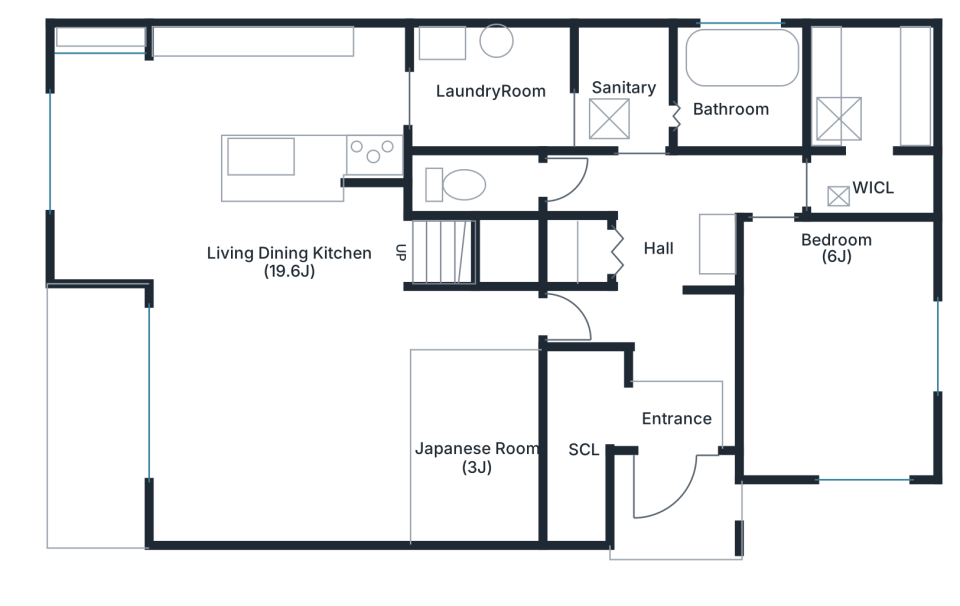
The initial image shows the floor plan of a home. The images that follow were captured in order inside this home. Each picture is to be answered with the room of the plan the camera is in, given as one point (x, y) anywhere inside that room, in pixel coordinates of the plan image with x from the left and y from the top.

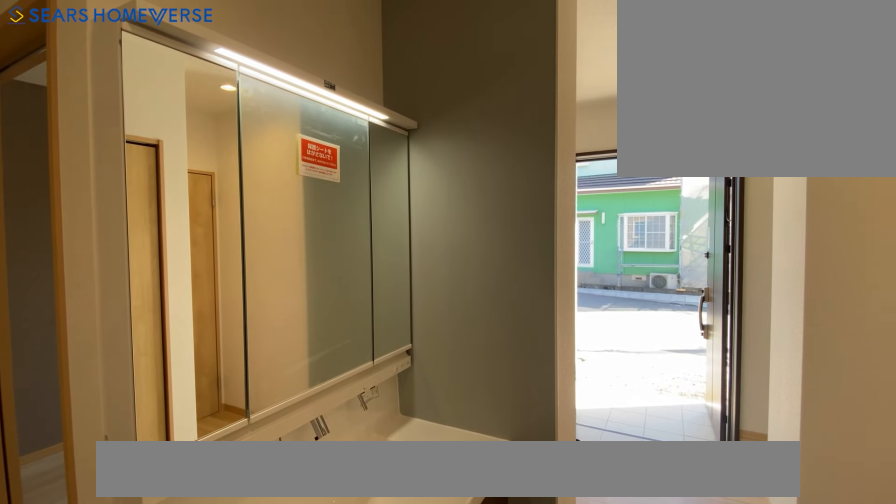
(657, 256)
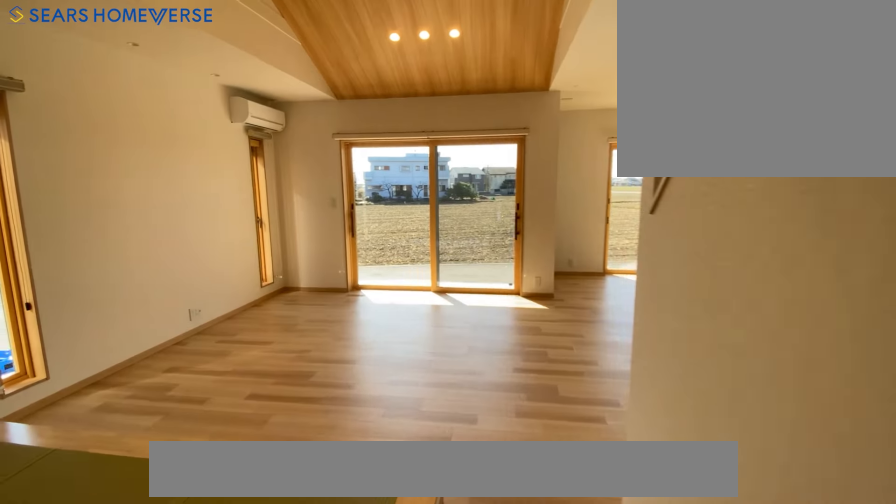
(260, 402)
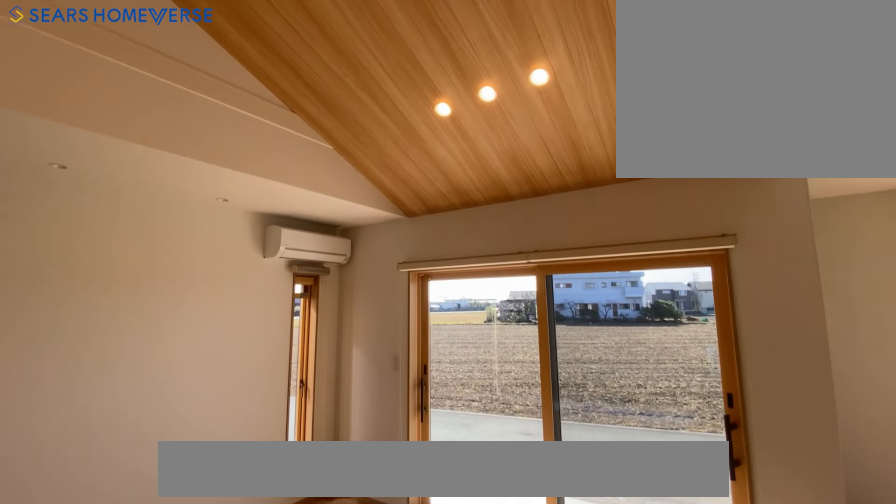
(260, 402)
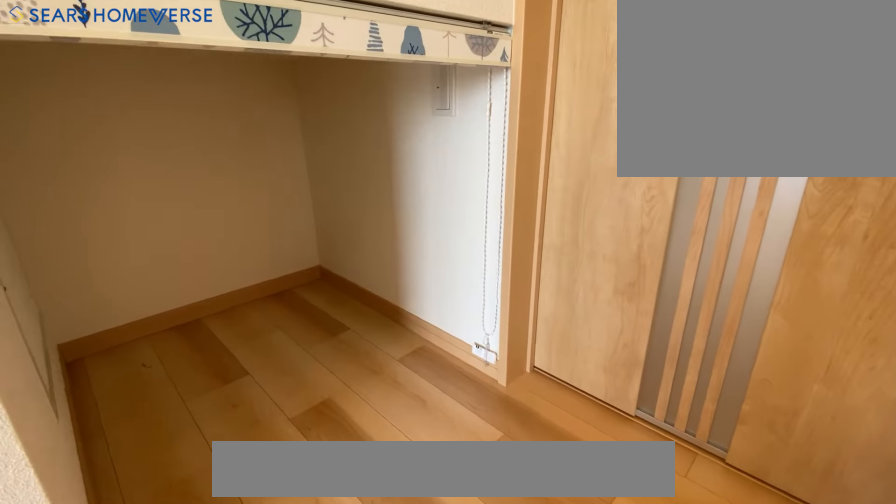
(499, 254)
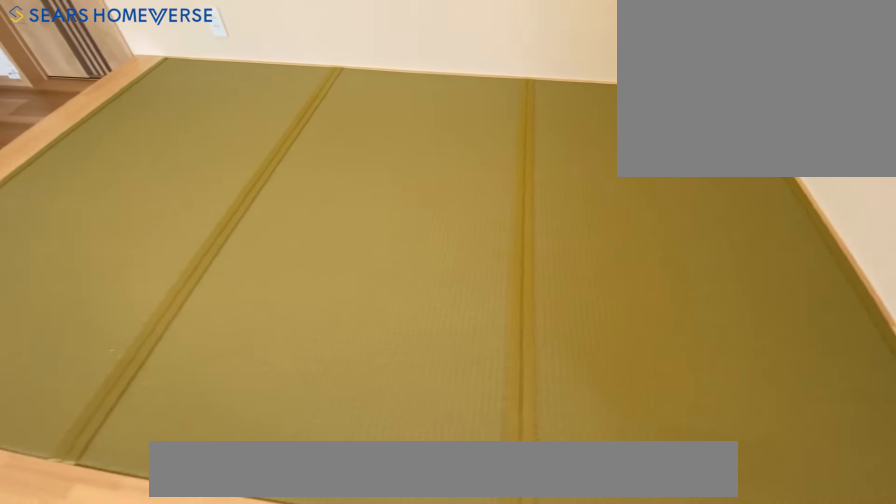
(479, 449)
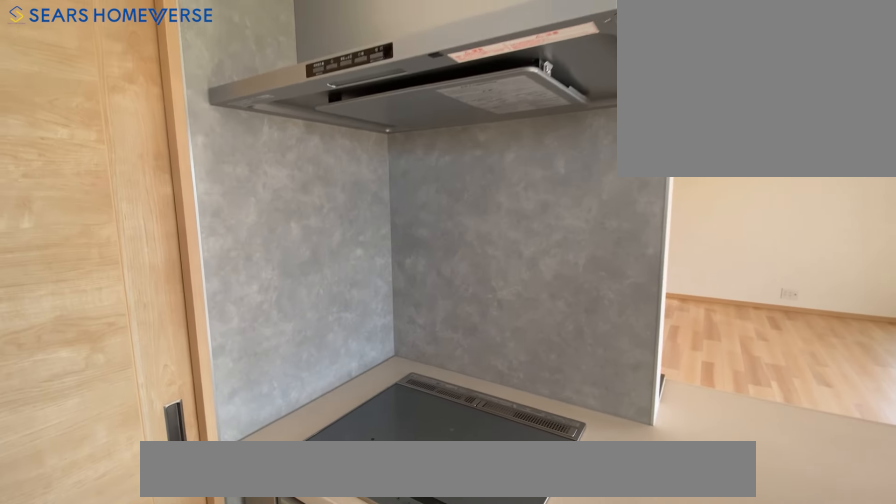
(289, 95)
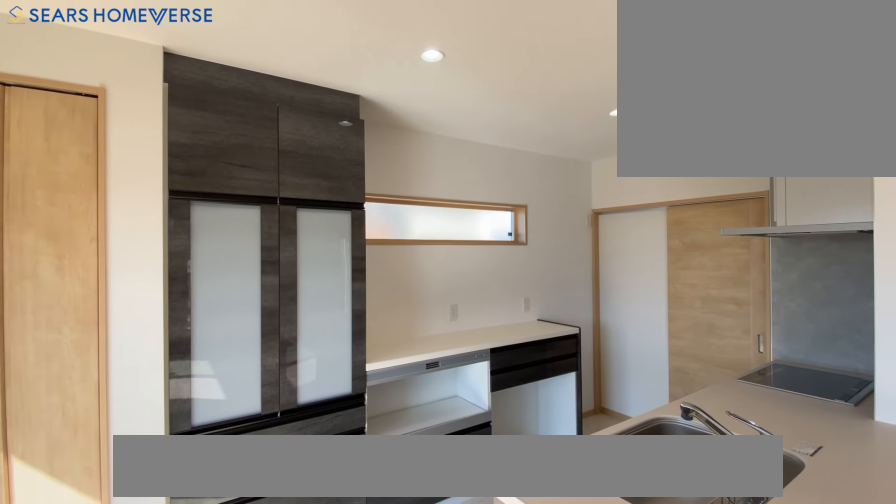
(289, 95)
